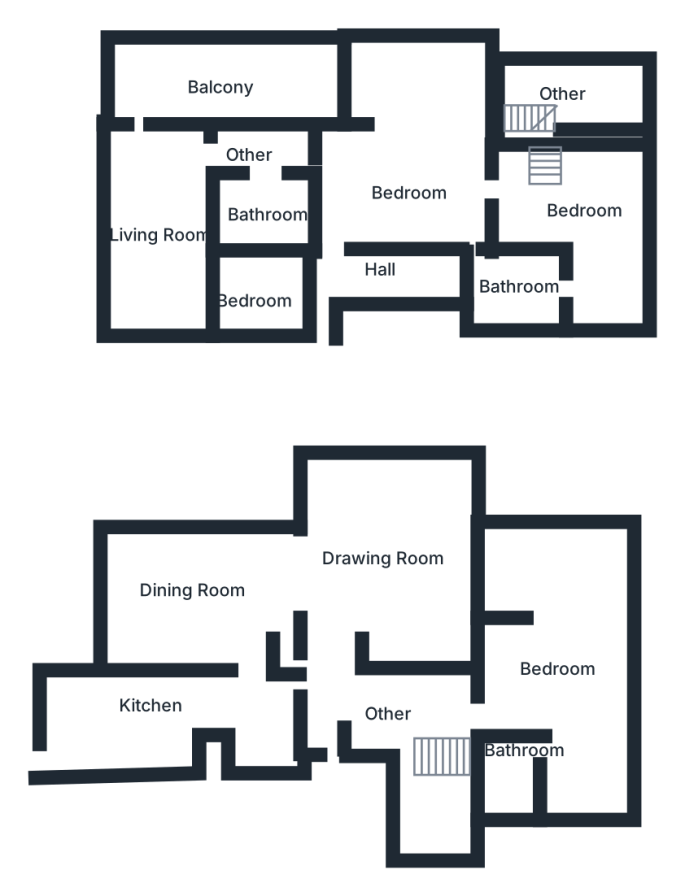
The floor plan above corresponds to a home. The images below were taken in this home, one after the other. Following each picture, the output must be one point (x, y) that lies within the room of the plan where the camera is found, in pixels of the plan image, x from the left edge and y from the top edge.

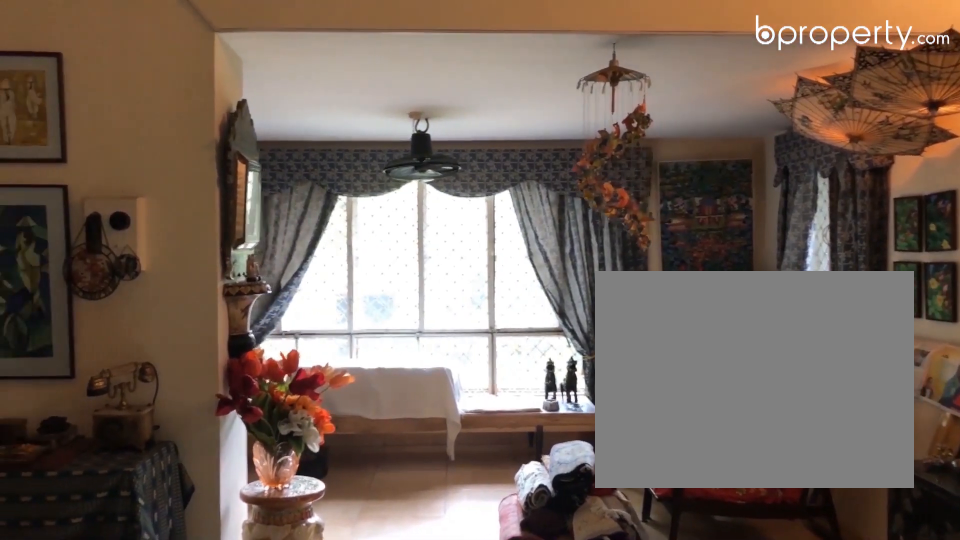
(566, 676)
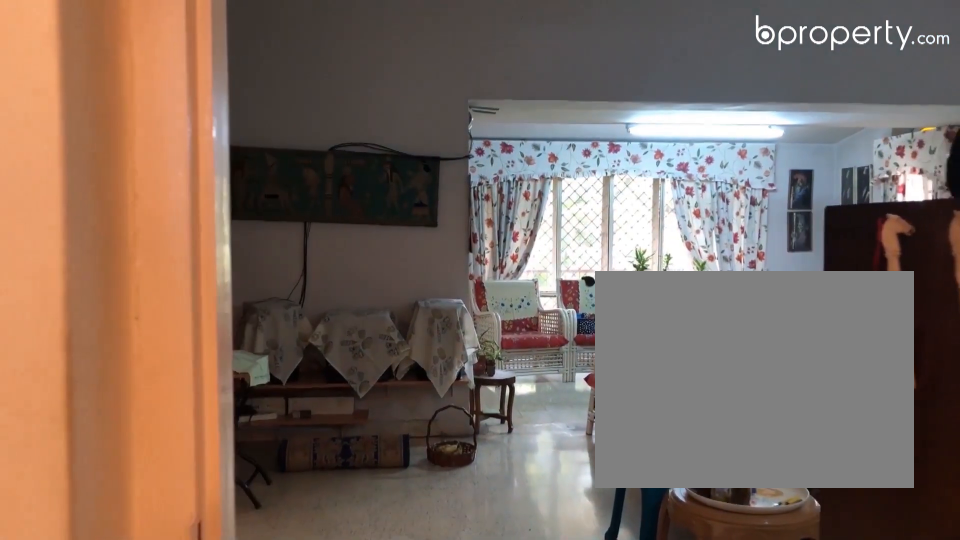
(429, 158)
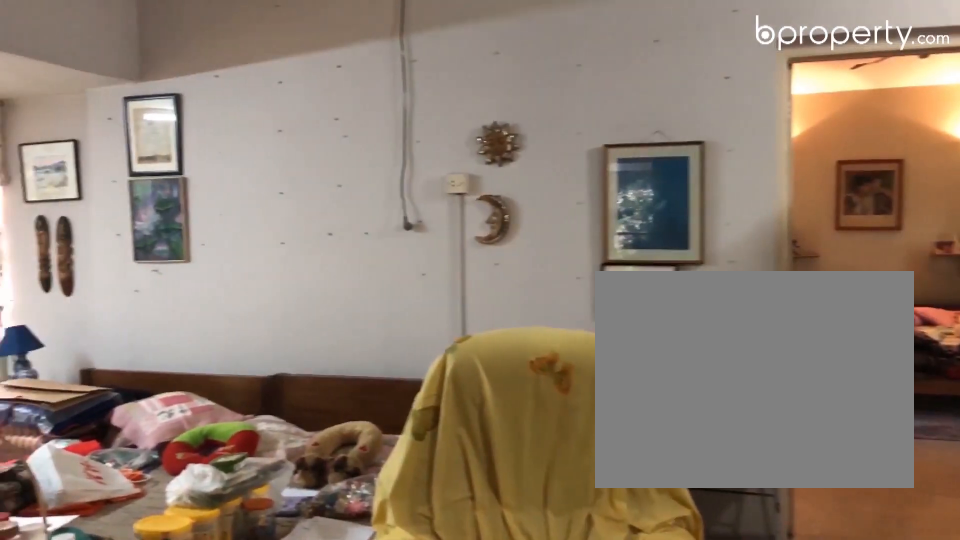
(430, 156)
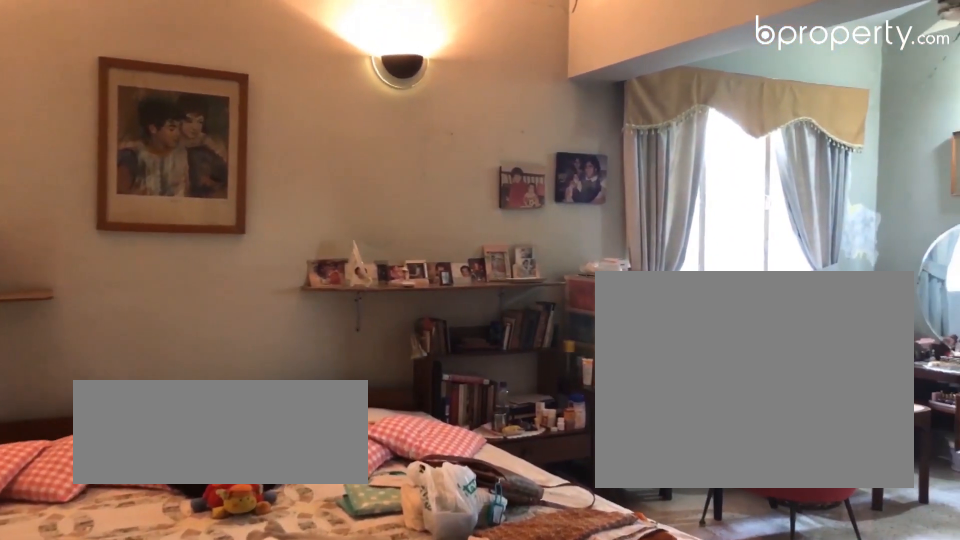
(533, 205)
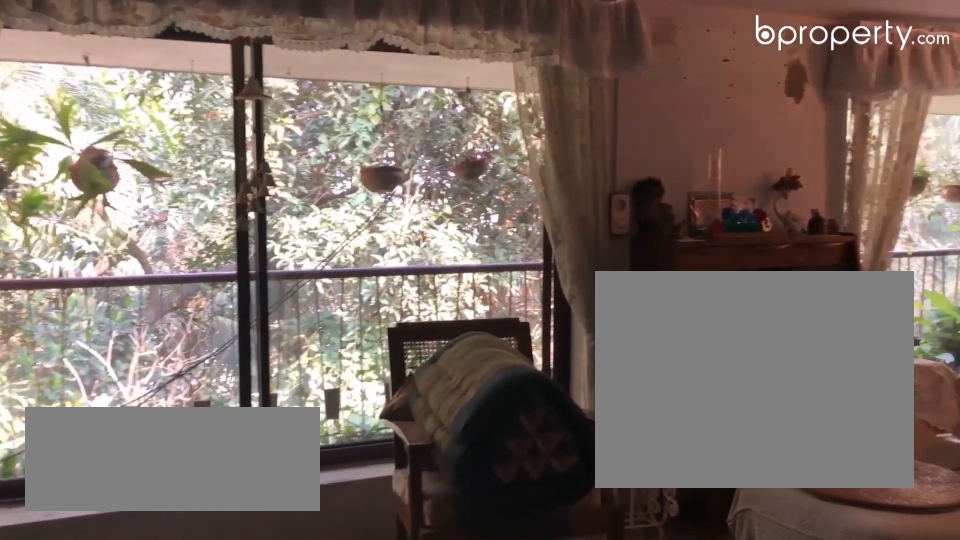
(164, 203)
